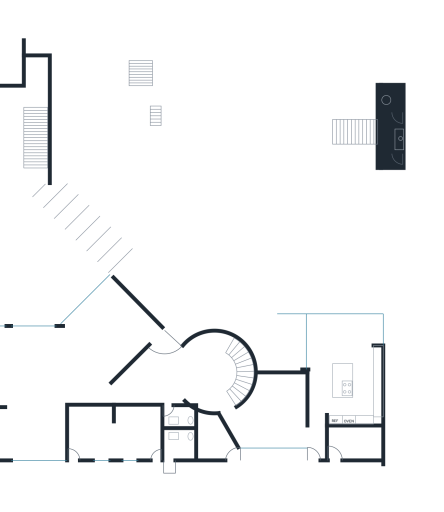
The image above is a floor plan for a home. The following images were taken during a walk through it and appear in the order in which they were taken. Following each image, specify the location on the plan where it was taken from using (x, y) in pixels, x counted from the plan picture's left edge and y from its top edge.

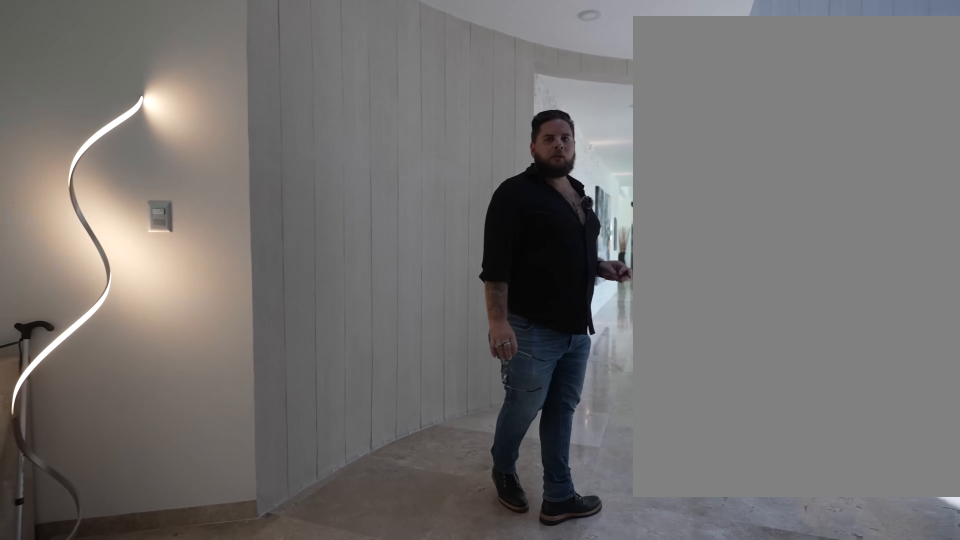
(226, 397)
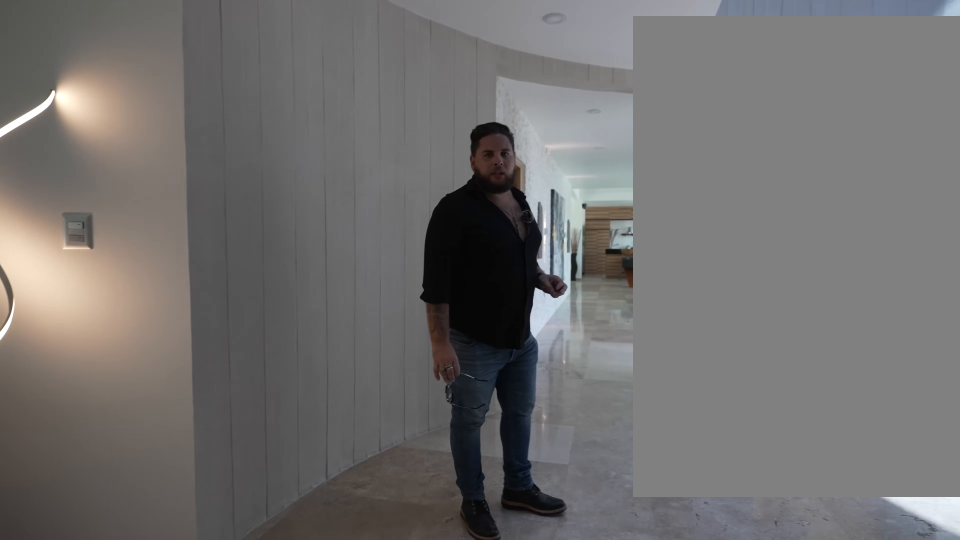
(217, 397)
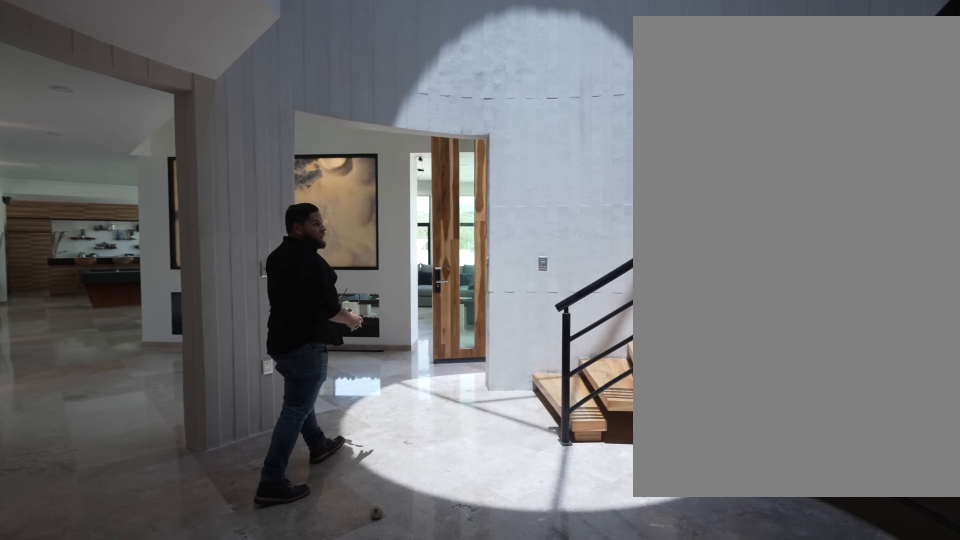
(214, 397)
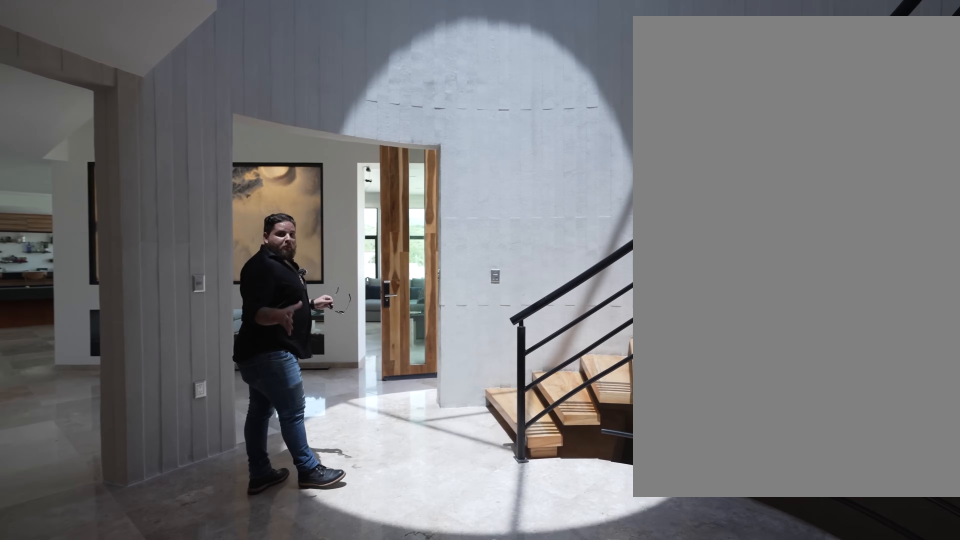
(208, 395)
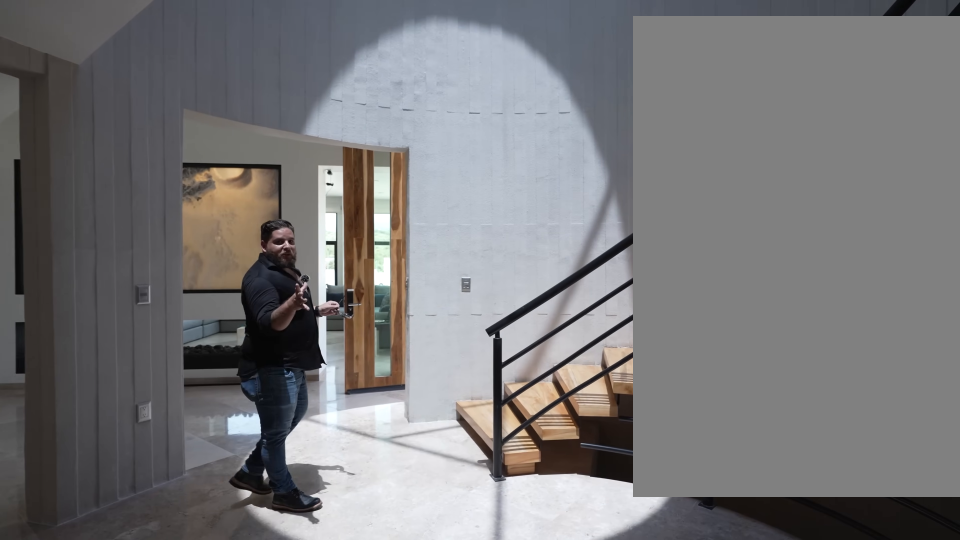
(204, 394)
